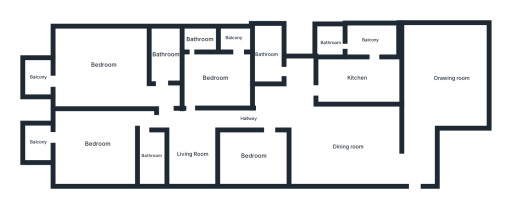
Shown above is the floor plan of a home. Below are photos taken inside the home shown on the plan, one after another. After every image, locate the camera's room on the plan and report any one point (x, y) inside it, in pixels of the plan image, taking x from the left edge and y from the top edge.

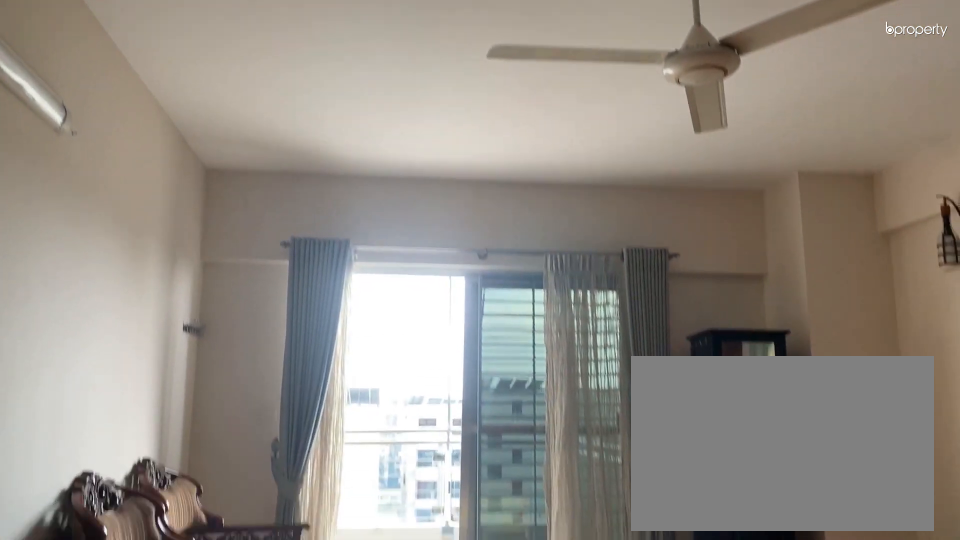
(103, 64)
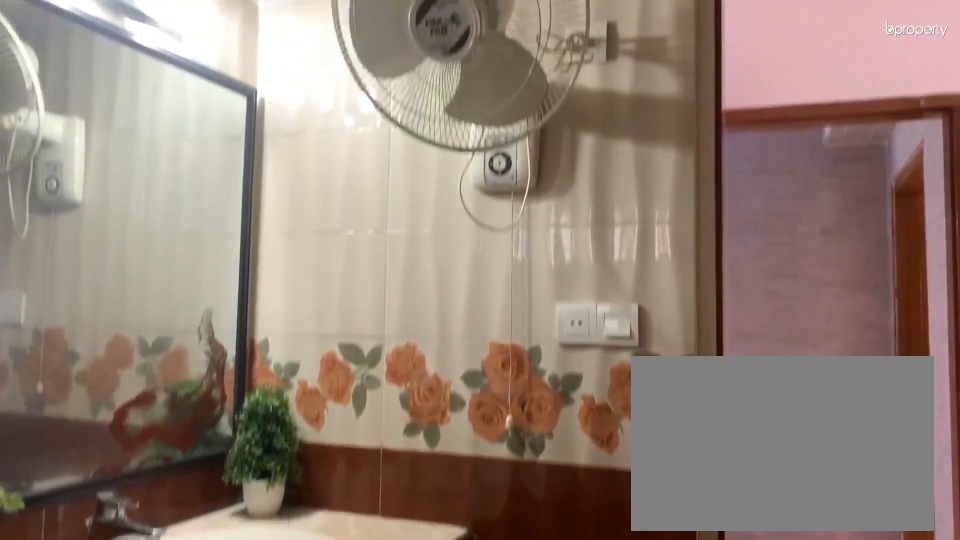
(165, 54)
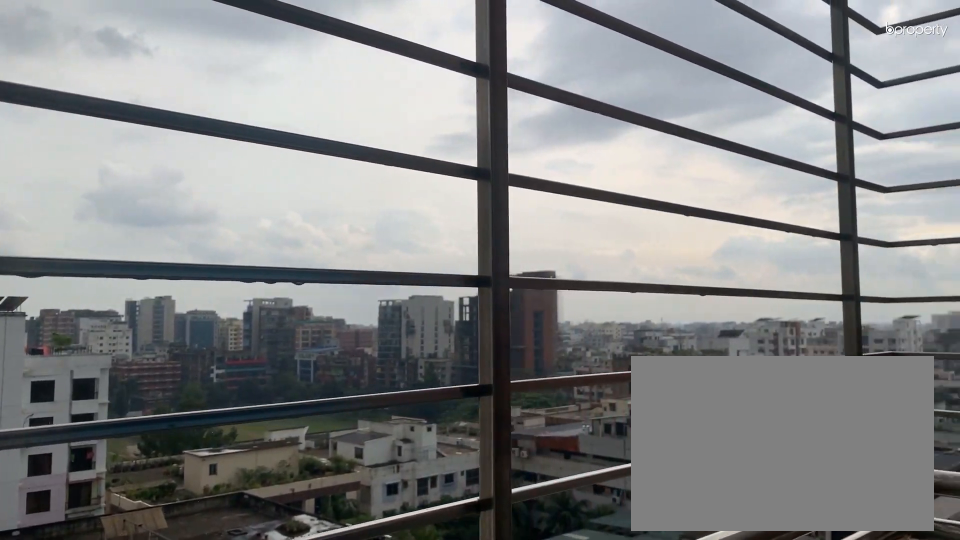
(37, 76)
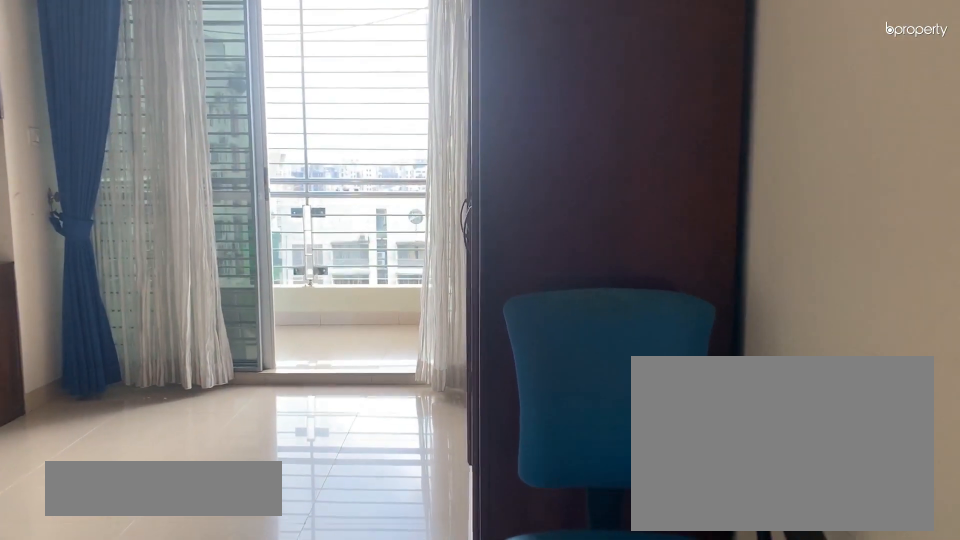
(98, 142)
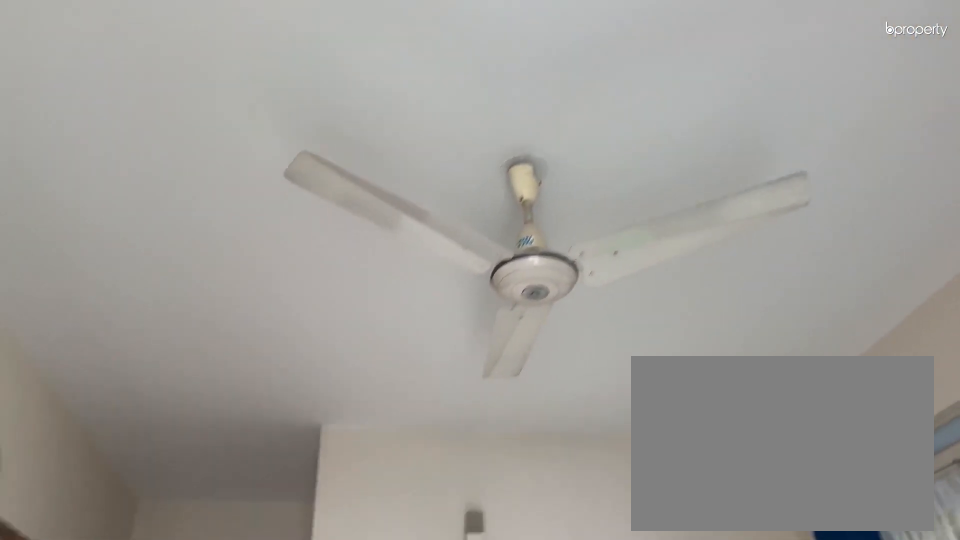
(98, 142)
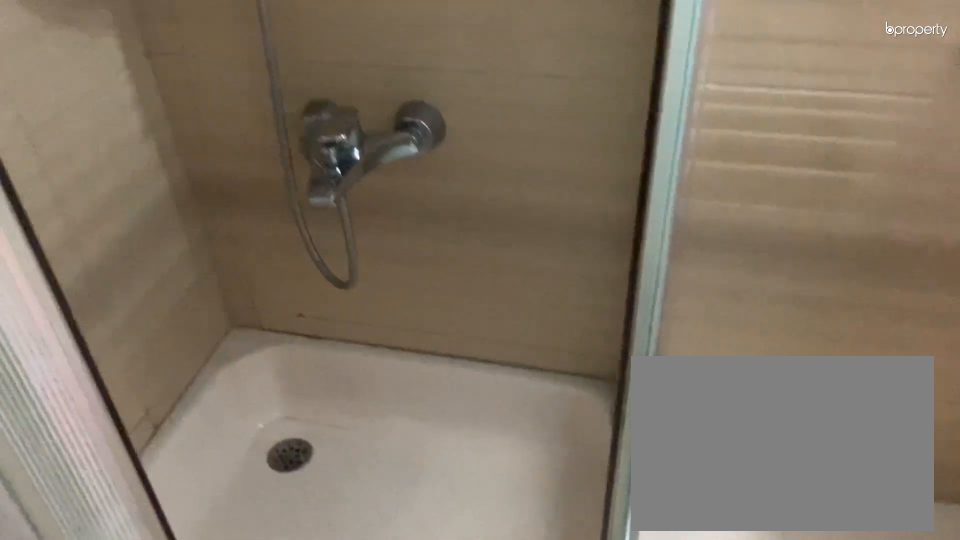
(151, 154)
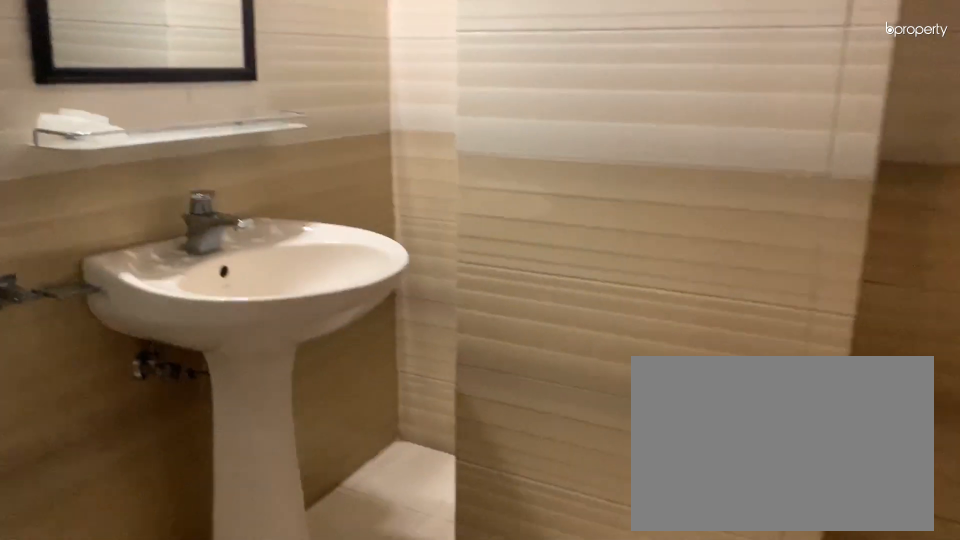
(151, 154)
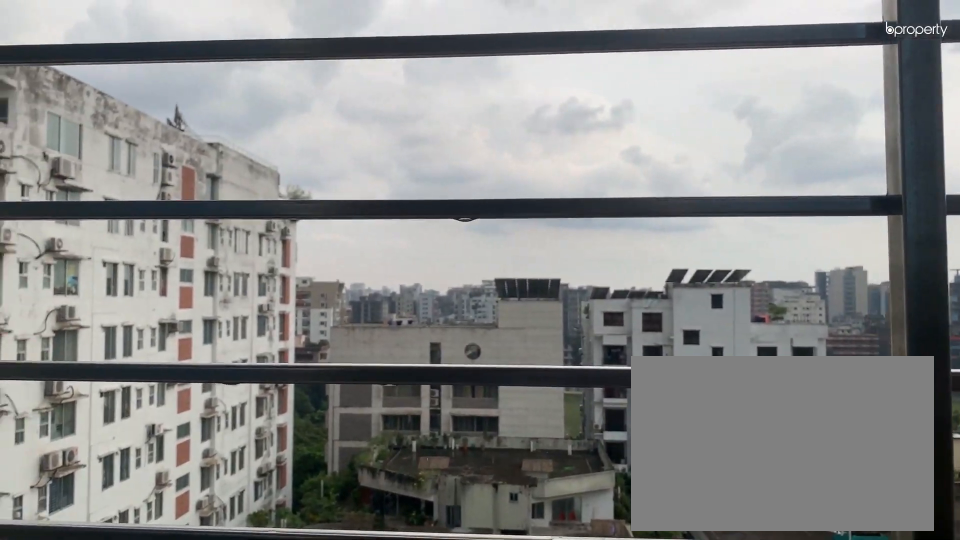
(38, 142)
